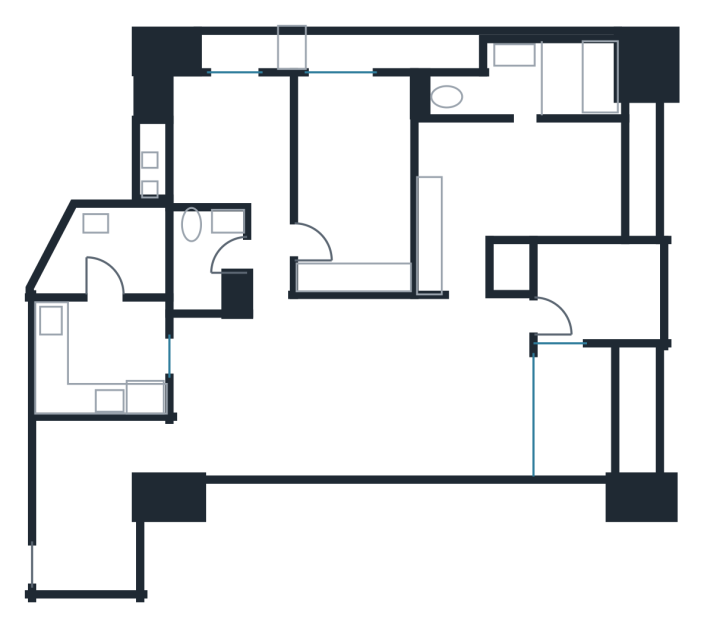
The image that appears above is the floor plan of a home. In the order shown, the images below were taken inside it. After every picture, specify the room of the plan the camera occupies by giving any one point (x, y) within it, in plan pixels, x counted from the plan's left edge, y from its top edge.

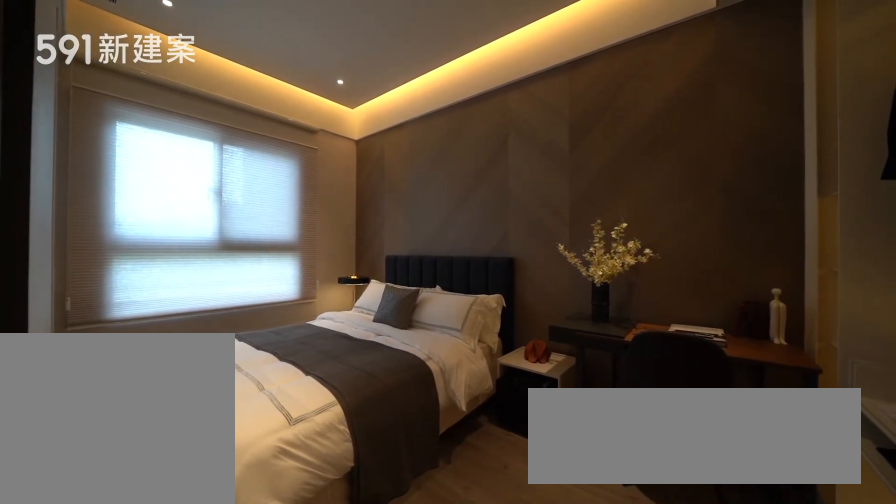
(356, 175)
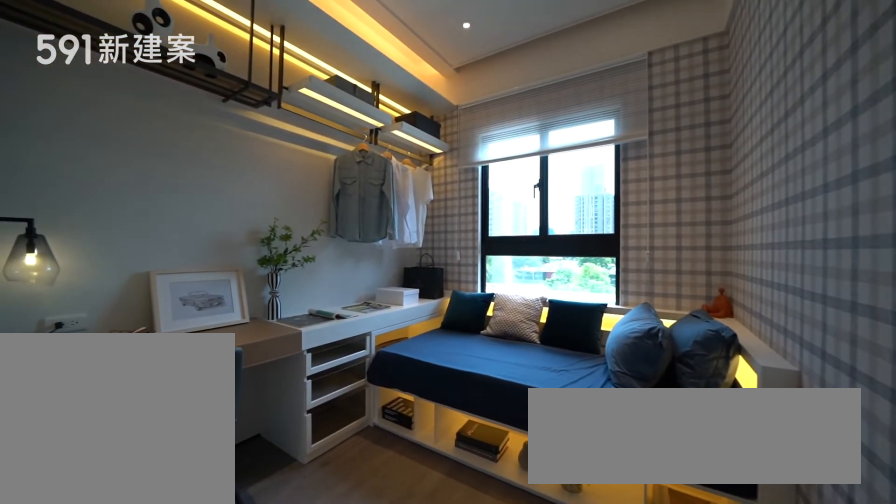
(234, 139)
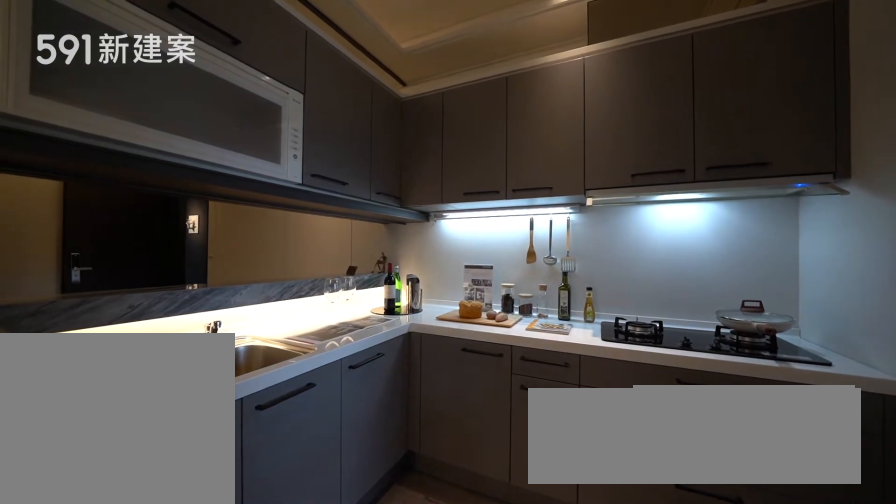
(102, 357)
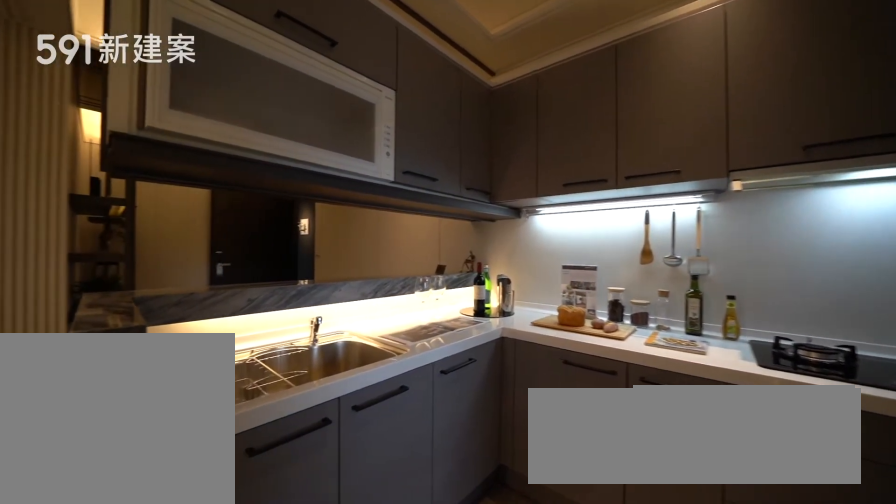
(102, 357)
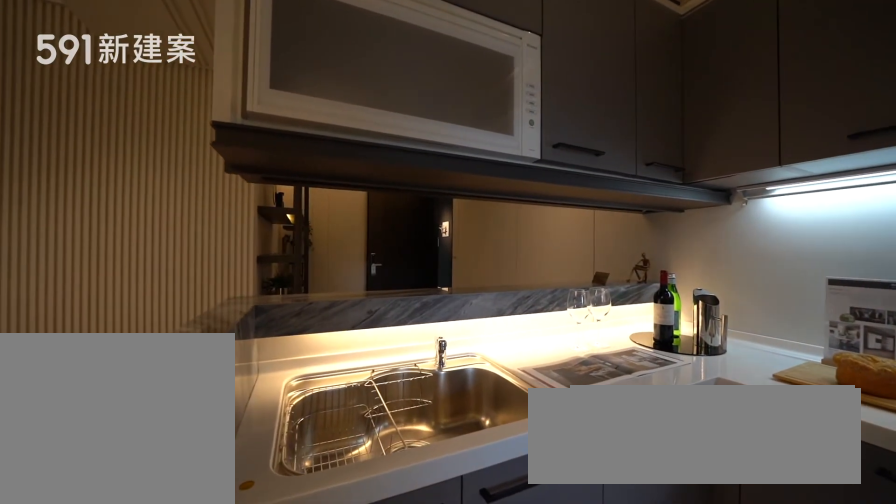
(102, 357)
